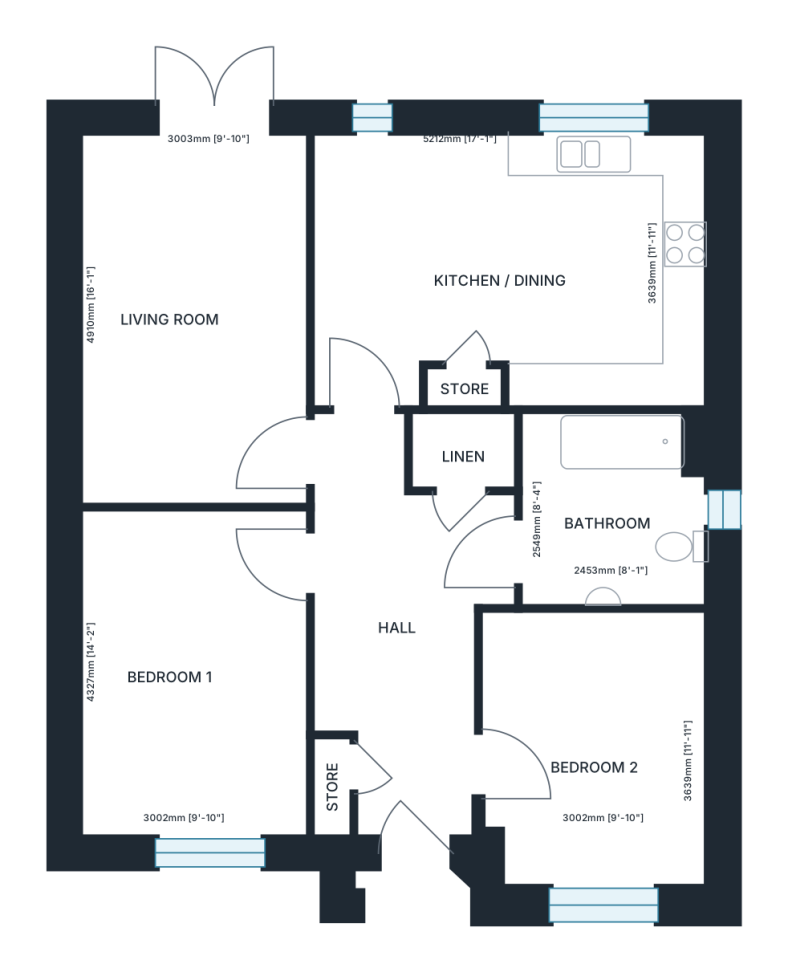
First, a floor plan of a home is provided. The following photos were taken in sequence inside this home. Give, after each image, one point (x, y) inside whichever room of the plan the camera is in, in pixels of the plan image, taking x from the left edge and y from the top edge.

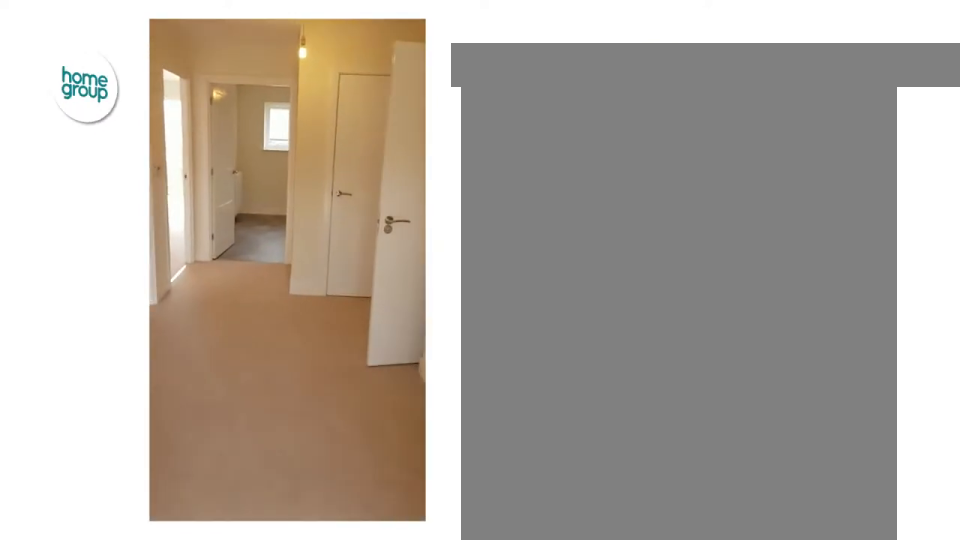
(458, 605)
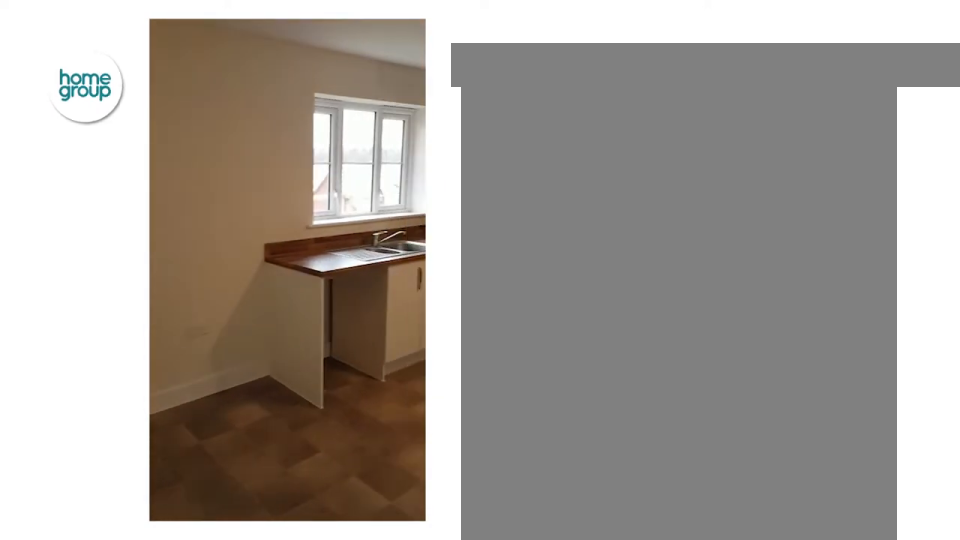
(510, 268)
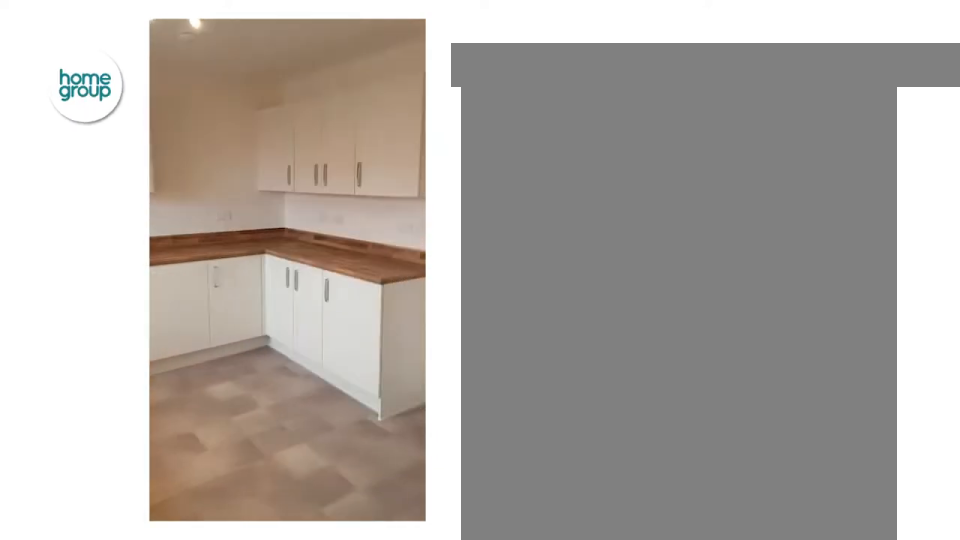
(510, 268)
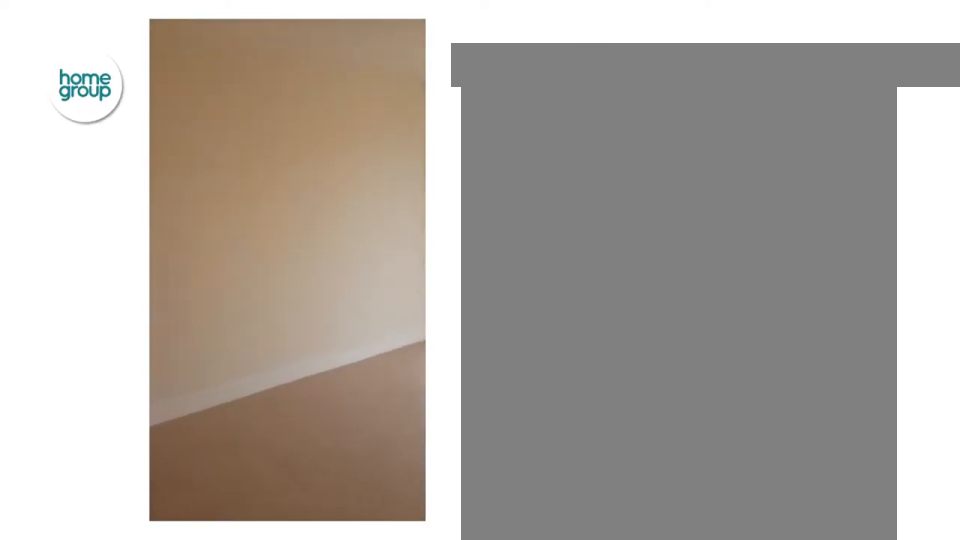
(193, 318)
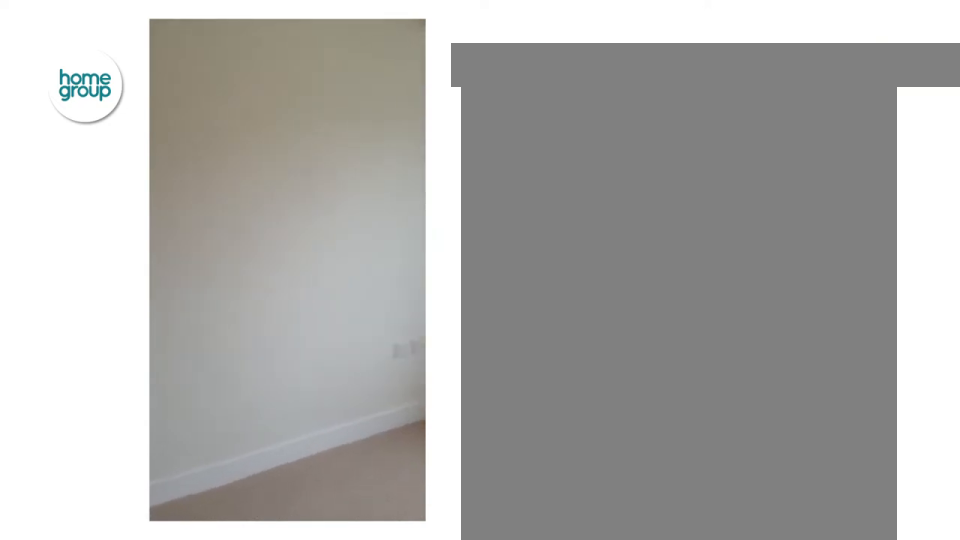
(598, 749)
